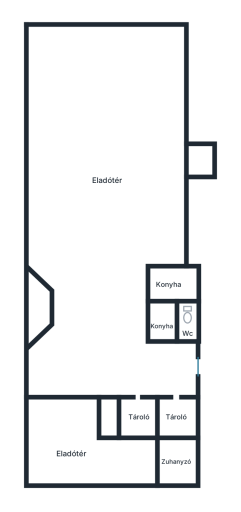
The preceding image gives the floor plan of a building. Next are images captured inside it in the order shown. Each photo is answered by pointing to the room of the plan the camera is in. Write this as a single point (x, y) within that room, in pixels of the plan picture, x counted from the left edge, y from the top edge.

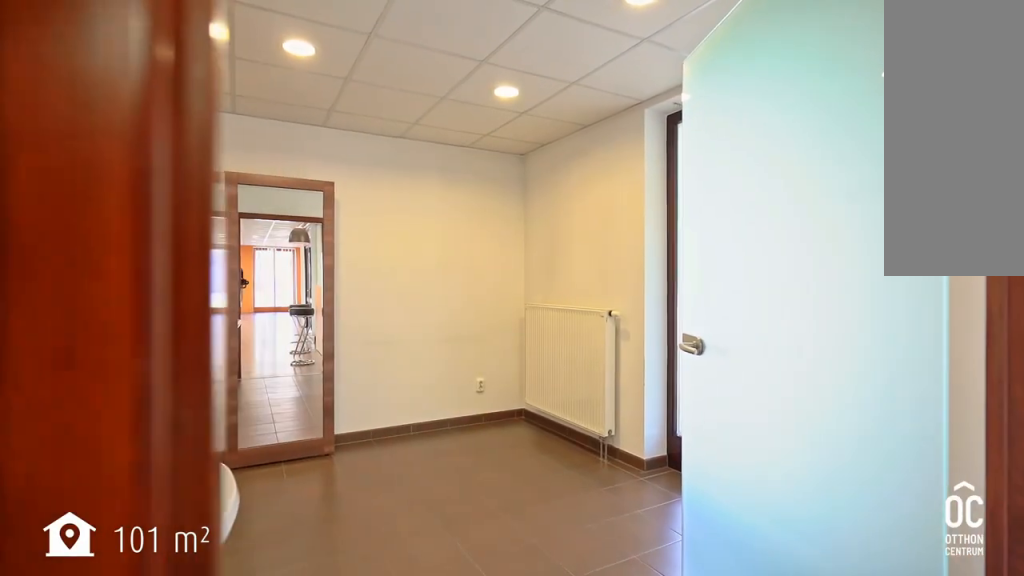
(71, 450)
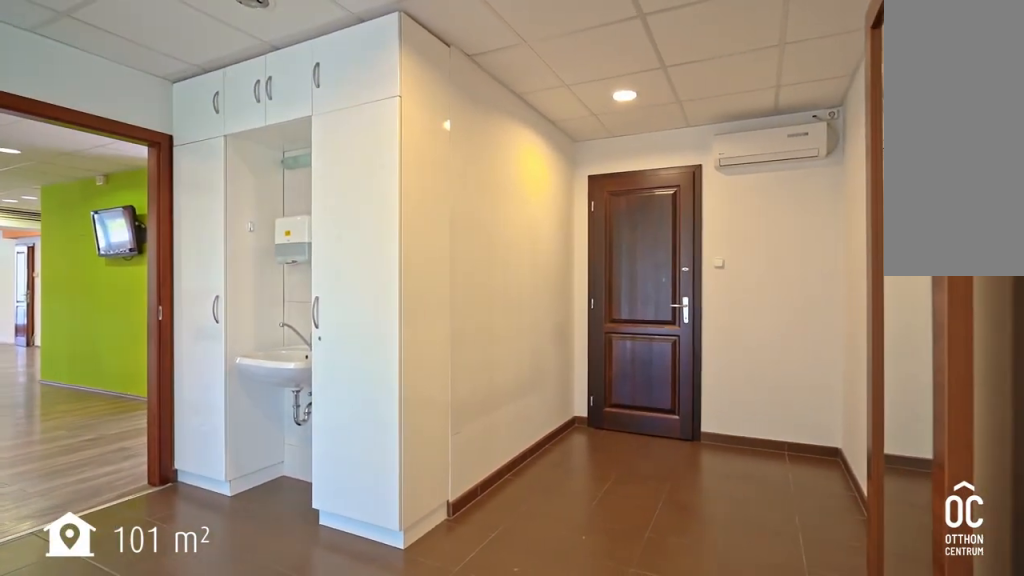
(71, 451)
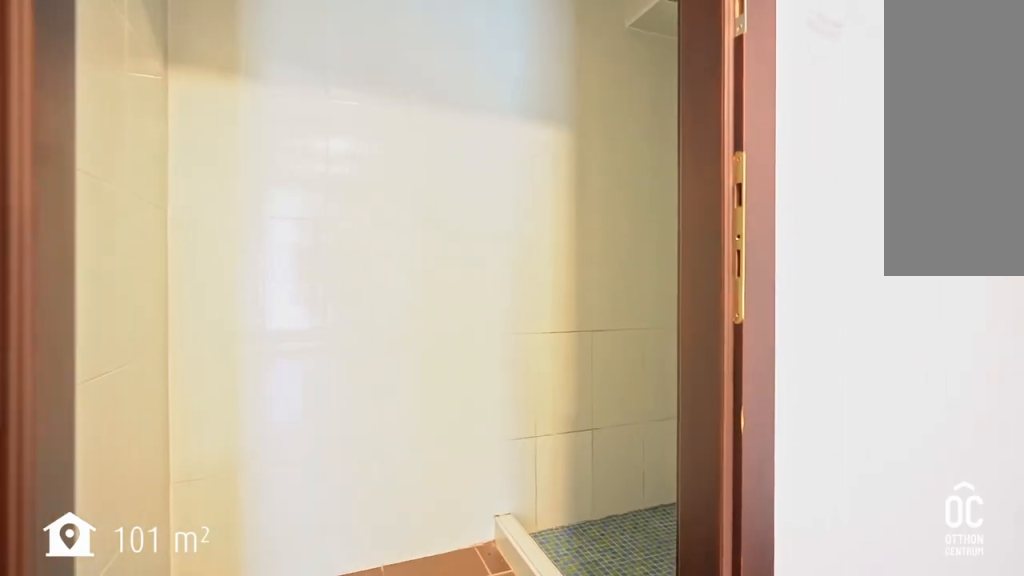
(177, 461)
